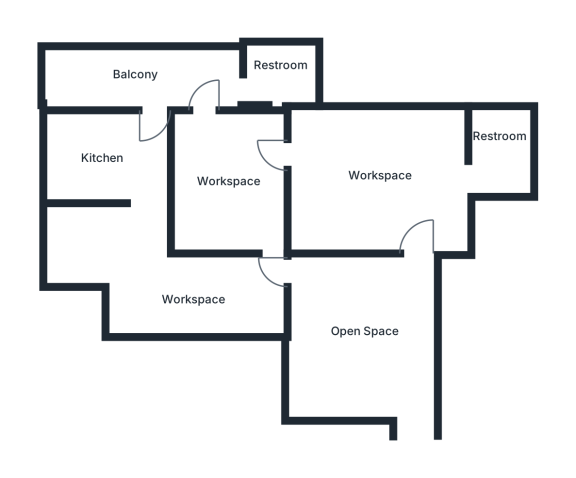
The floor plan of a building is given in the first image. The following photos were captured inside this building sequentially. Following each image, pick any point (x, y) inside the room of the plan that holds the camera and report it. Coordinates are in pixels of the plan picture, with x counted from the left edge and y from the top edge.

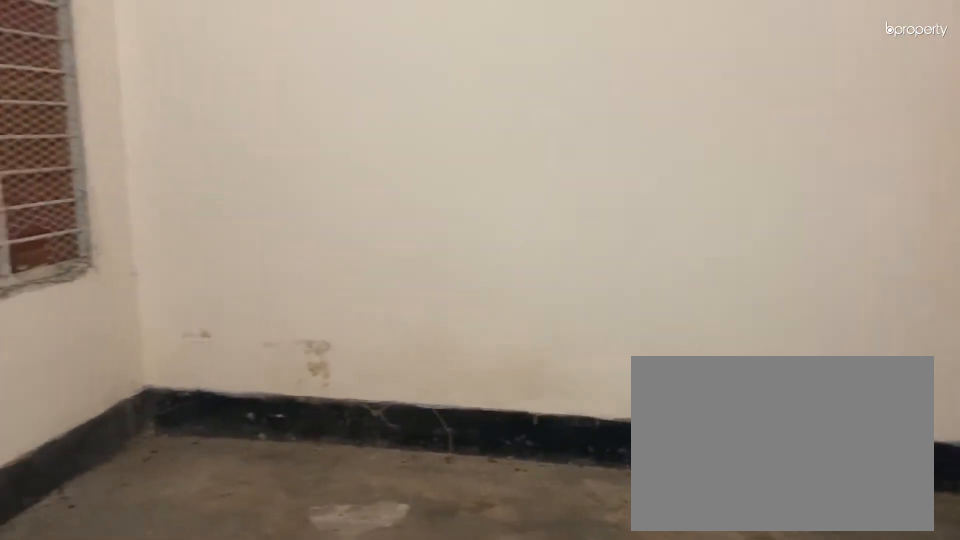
(360, 327)
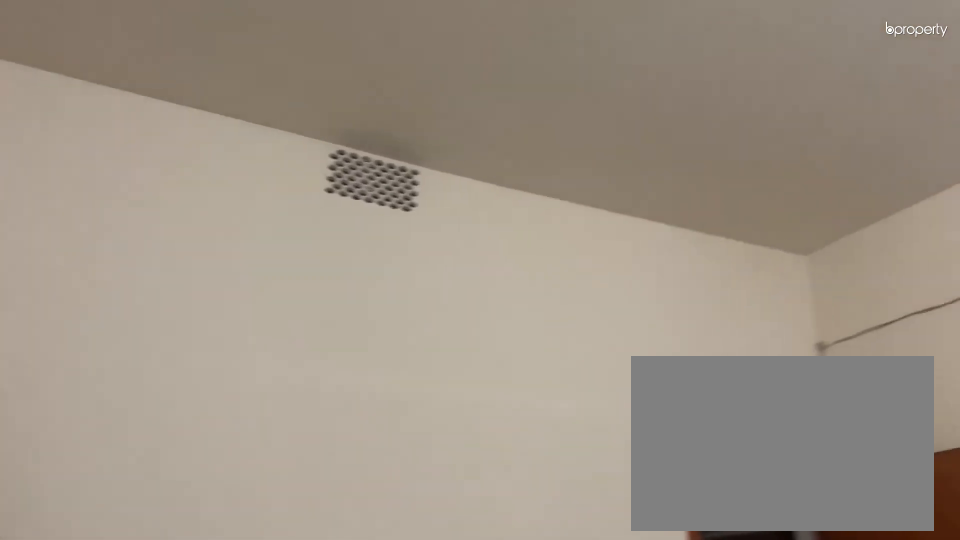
(360, 327)
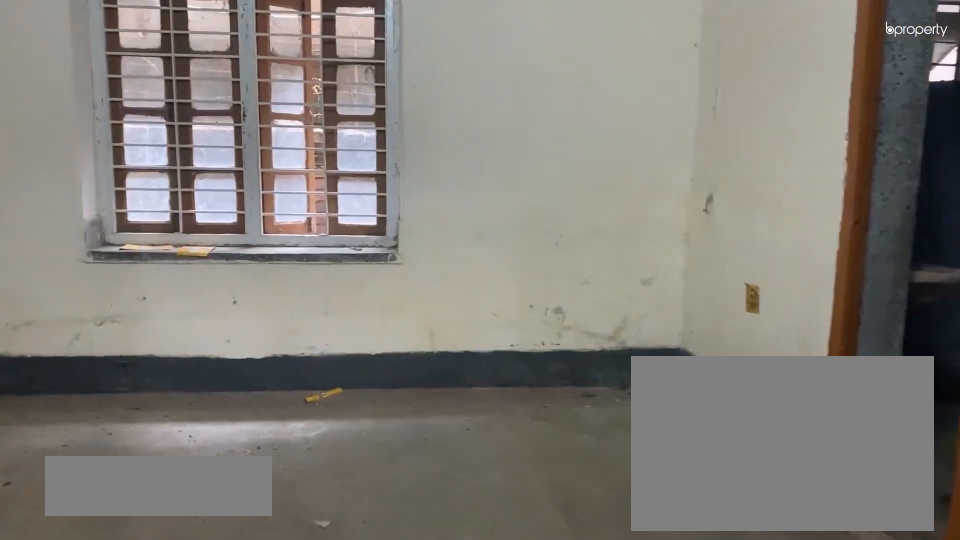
(374, 172)
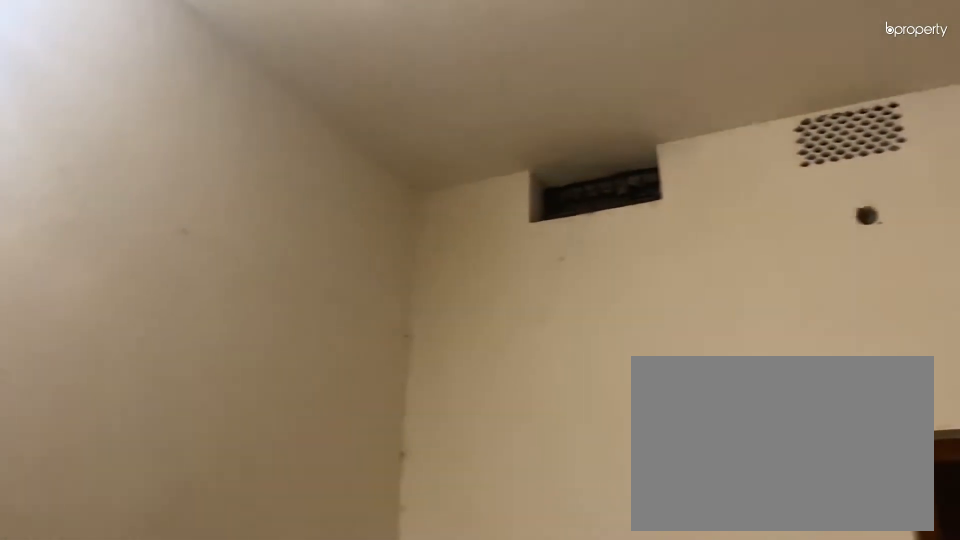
(374, 172)
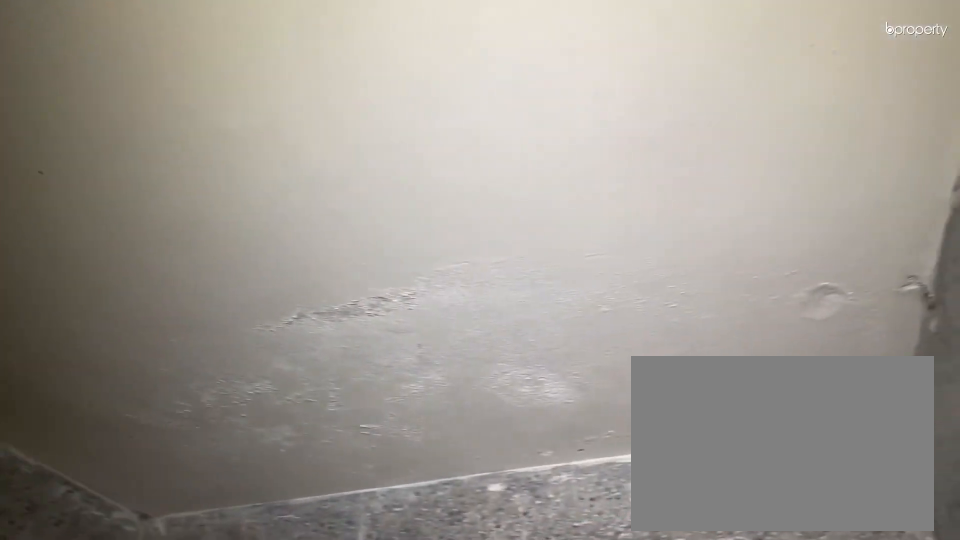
(498, 148)
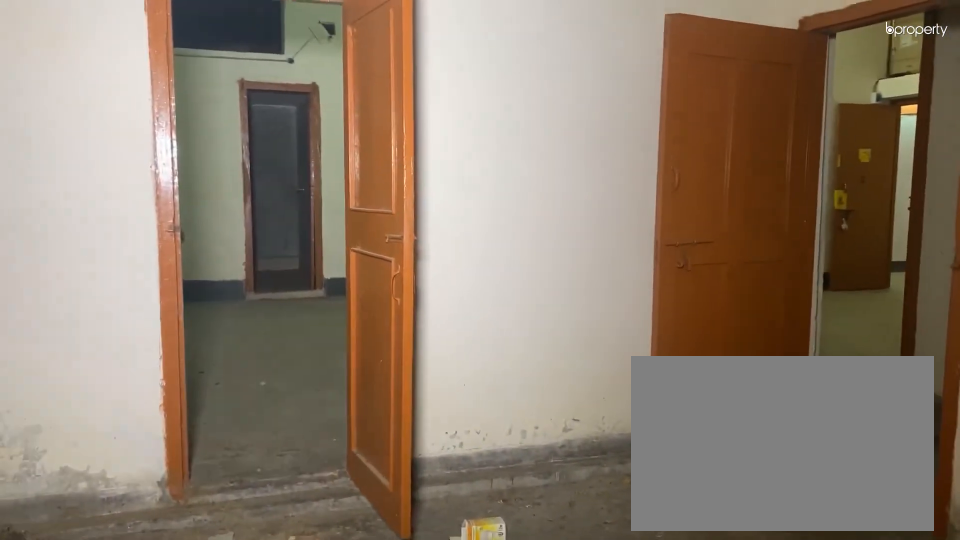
(223, 178)
